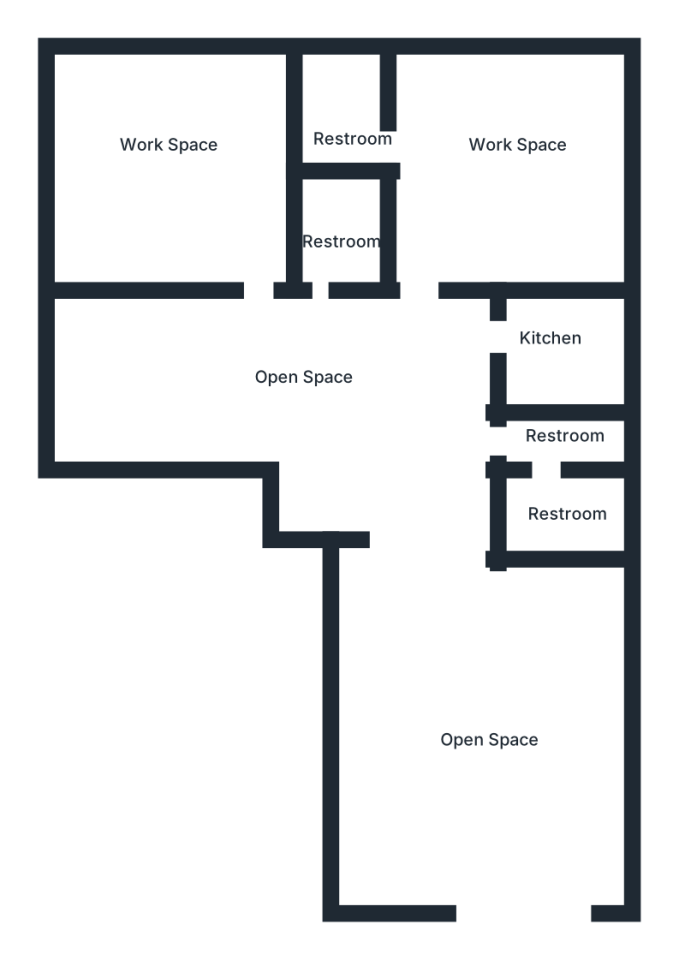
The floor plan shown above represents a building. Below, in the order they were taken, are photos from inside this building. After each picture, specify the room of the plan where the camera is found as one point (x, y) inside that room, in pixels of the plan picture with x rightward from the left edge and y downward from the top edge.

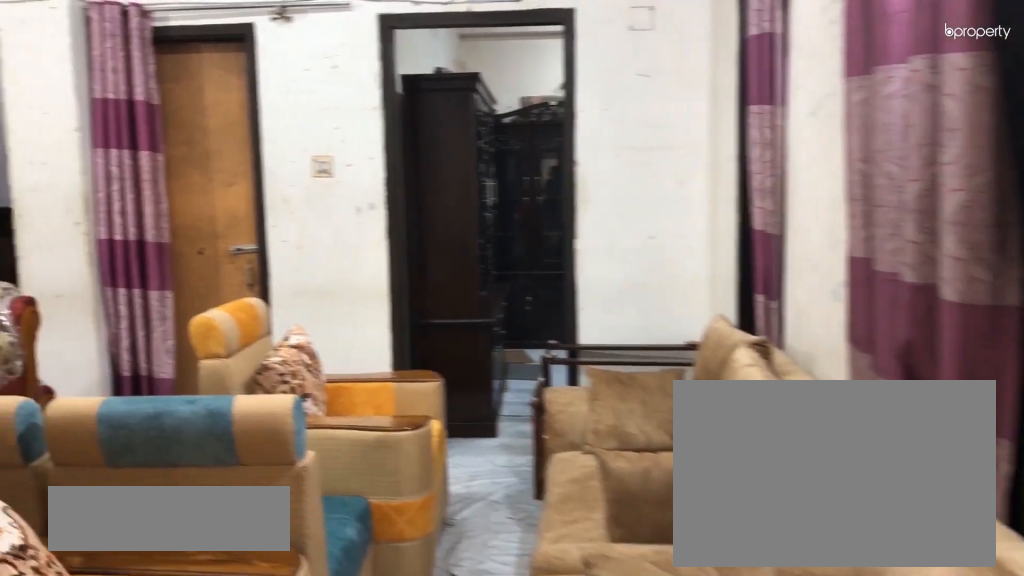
(420, 456)
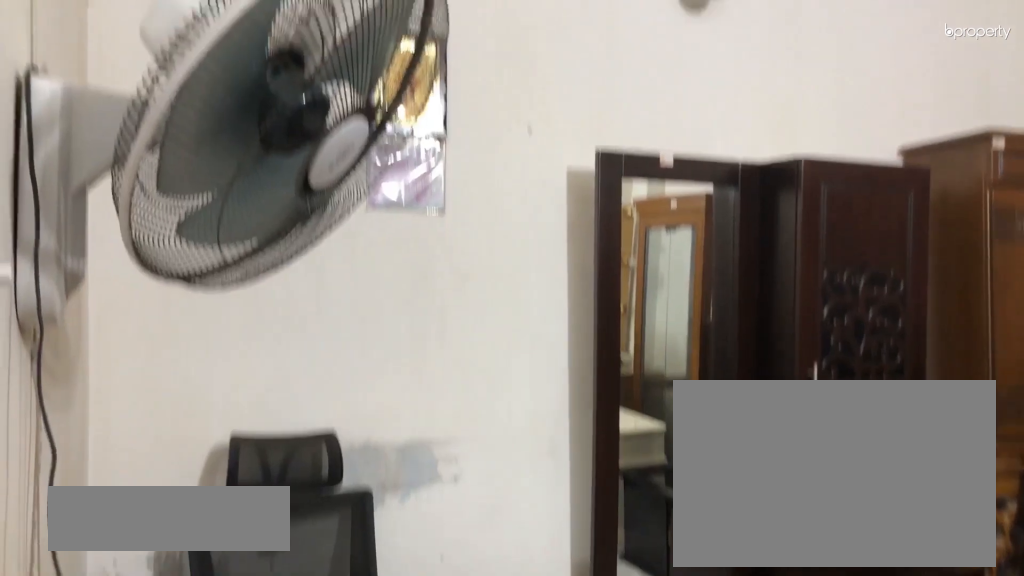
(185, 174)
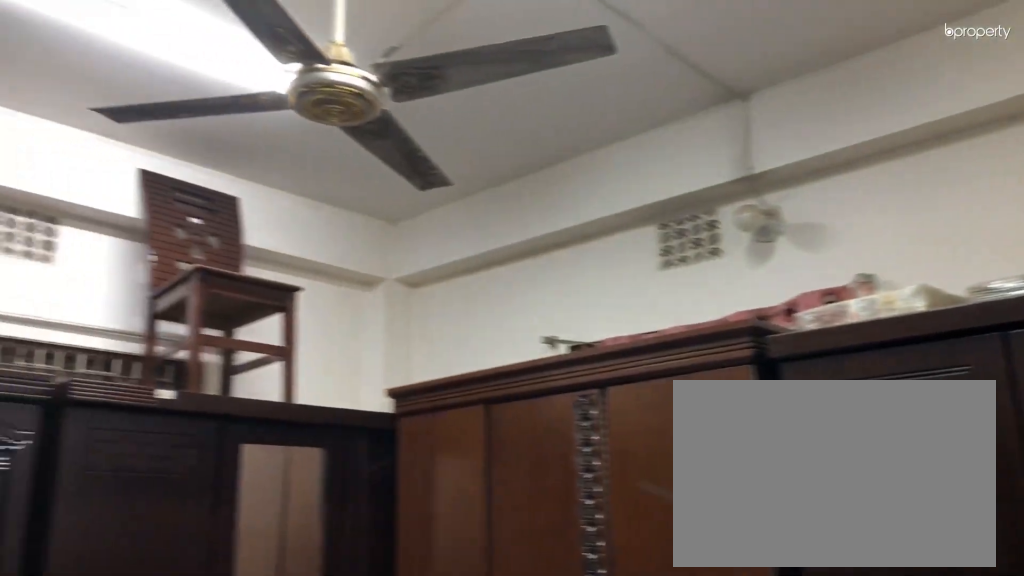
(485, 149)
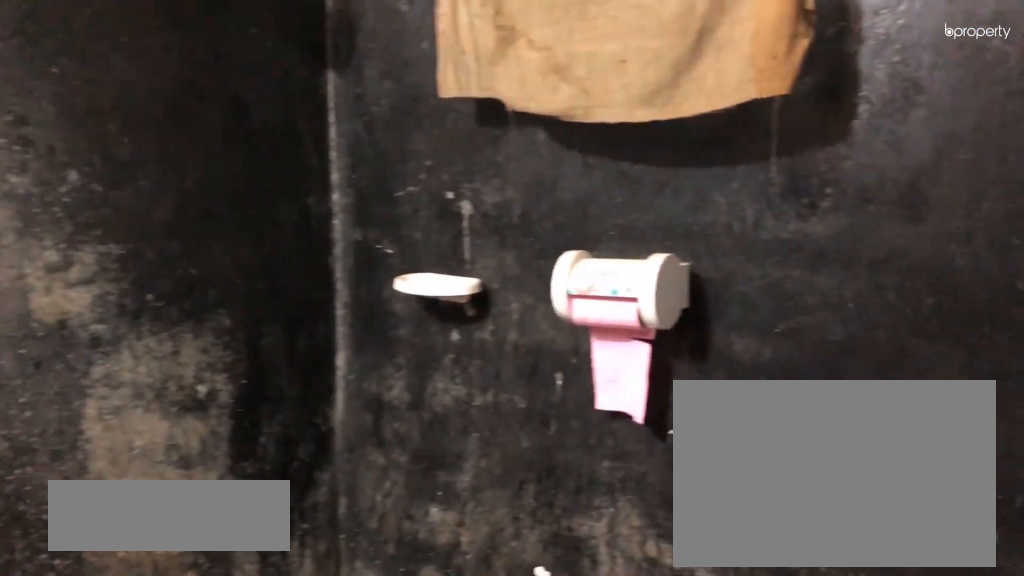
(341, 110)
